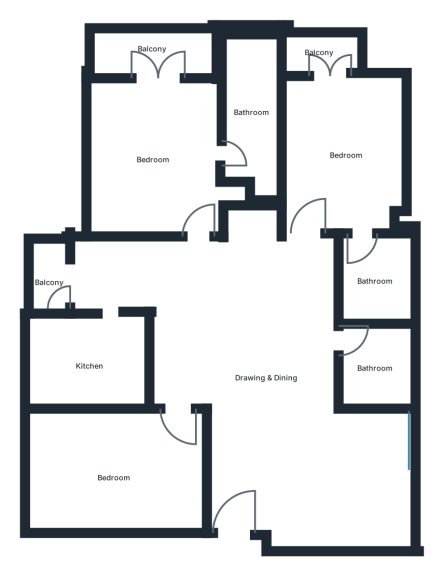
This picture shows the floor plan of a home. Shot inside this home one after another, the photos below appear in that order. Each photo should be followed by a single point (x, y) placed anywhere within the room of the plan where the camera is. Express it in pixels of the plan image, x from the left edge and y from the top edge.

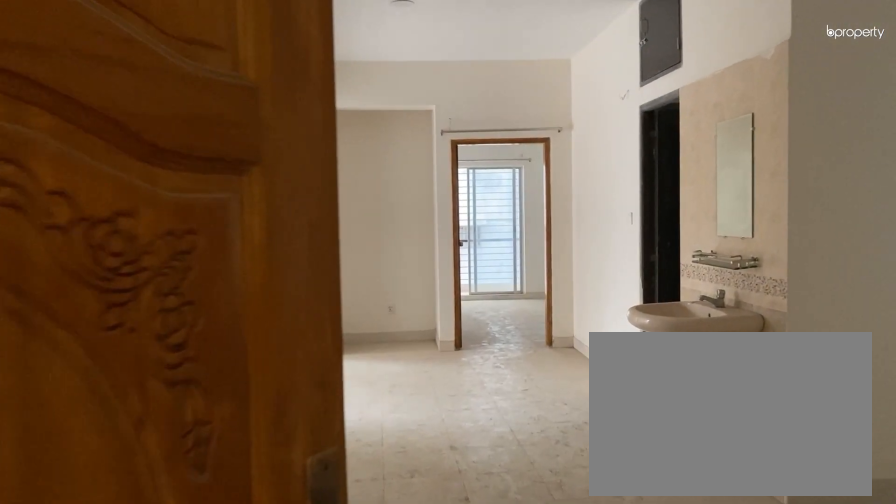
(233, 499)
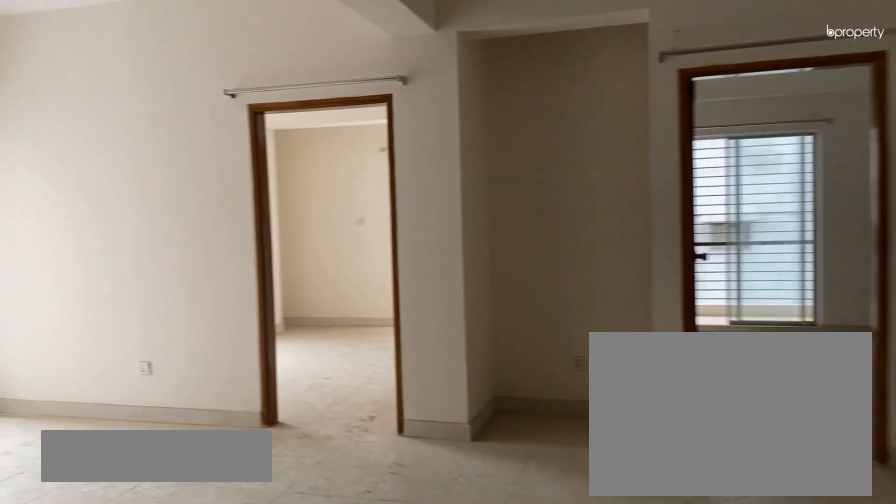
(265, 378)
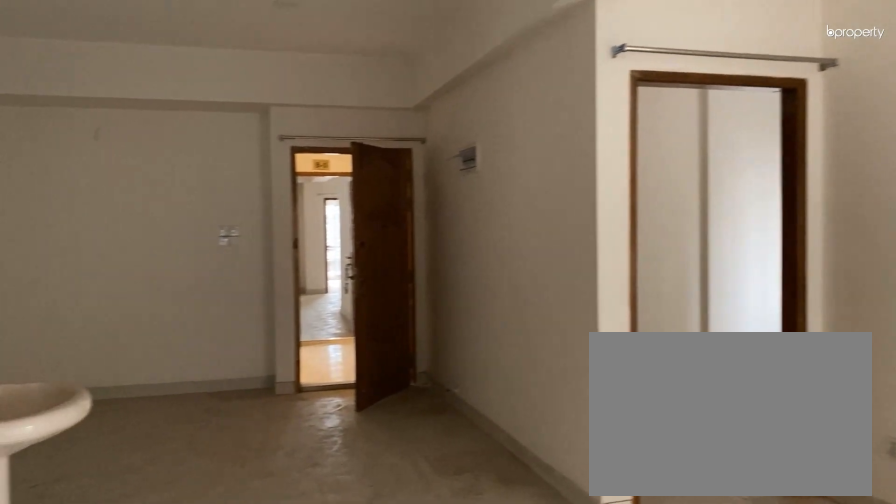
(265, 378)
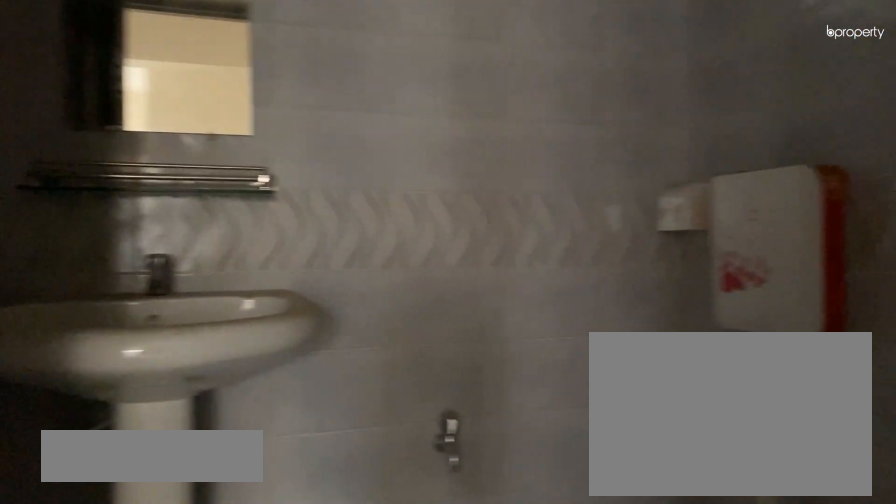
(374, 369)
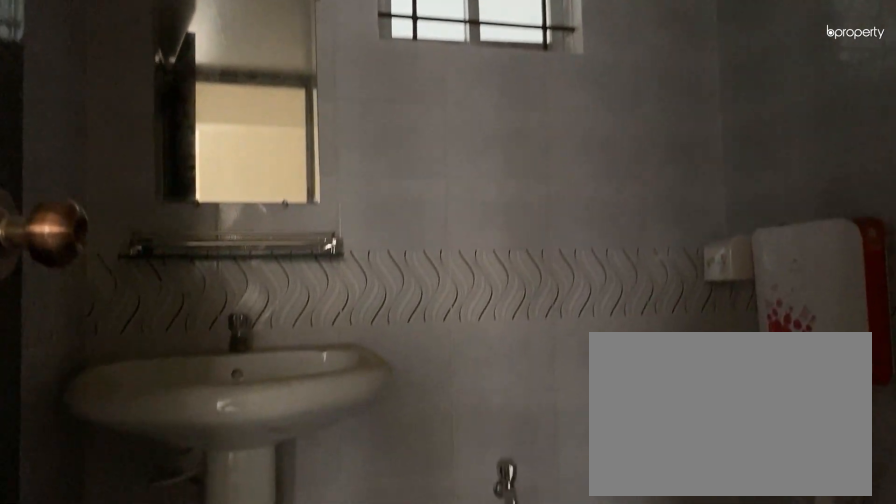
(374, 369)
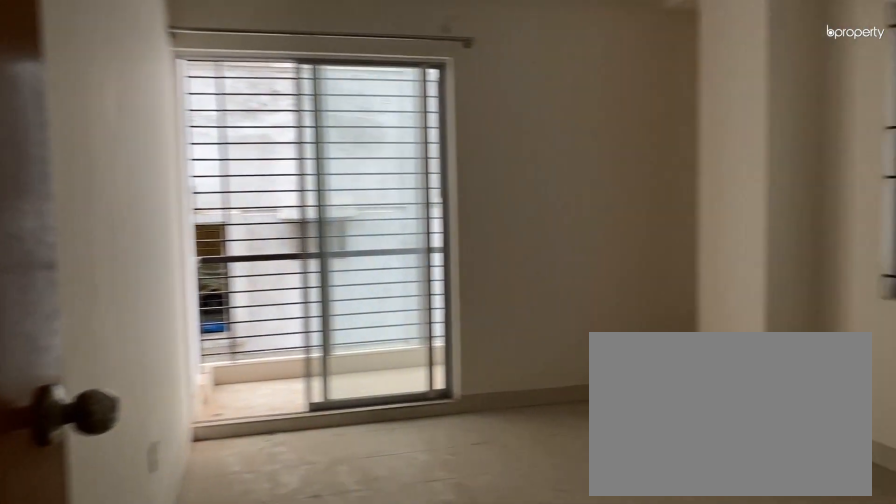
(346, 156)
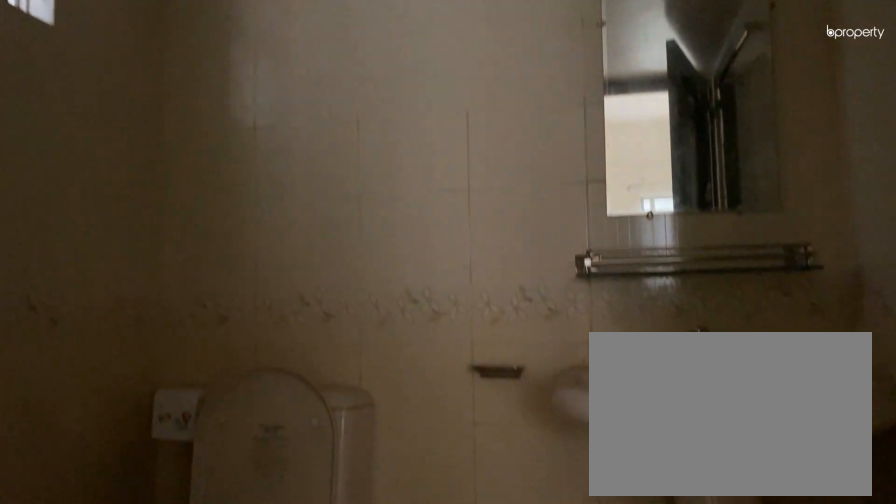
(374, 282)
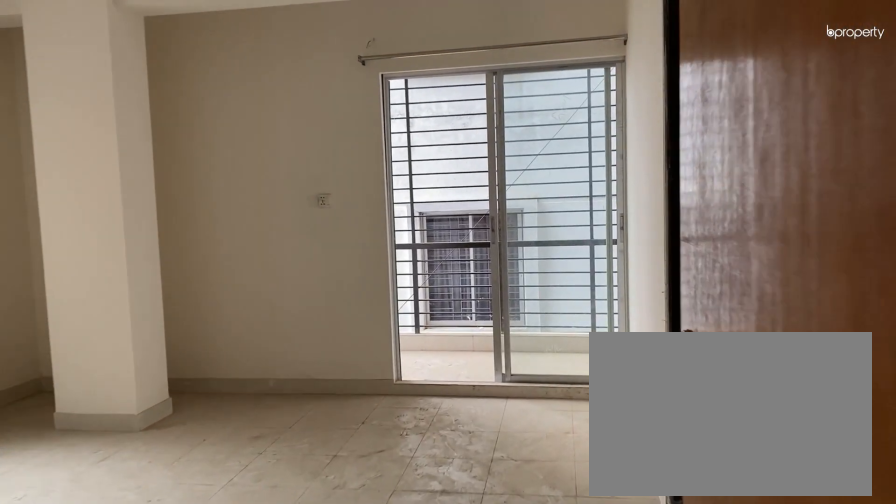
(152, 159)
